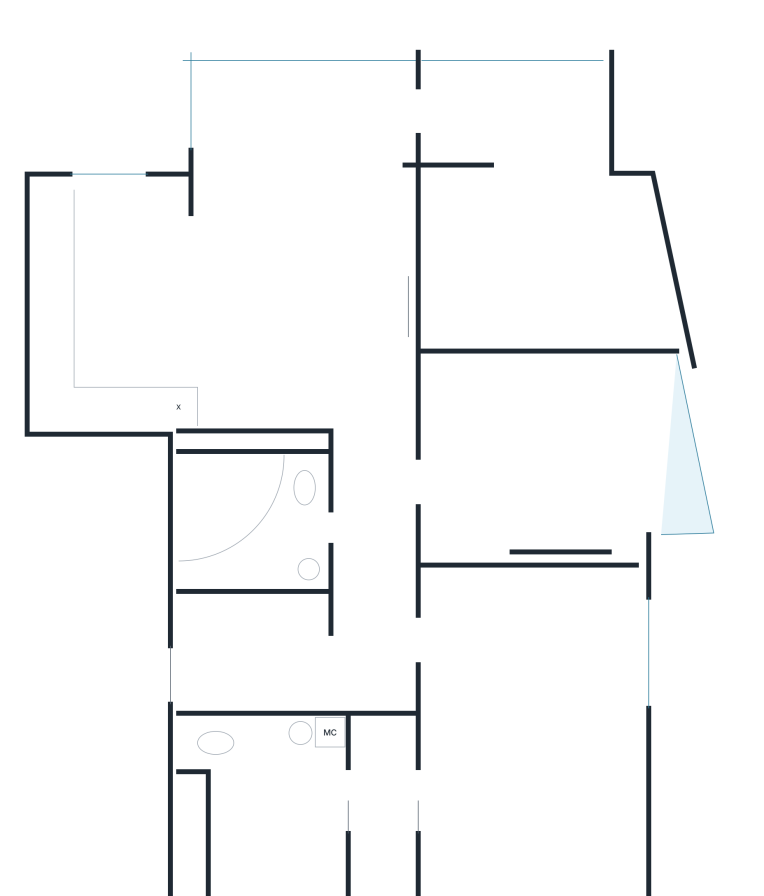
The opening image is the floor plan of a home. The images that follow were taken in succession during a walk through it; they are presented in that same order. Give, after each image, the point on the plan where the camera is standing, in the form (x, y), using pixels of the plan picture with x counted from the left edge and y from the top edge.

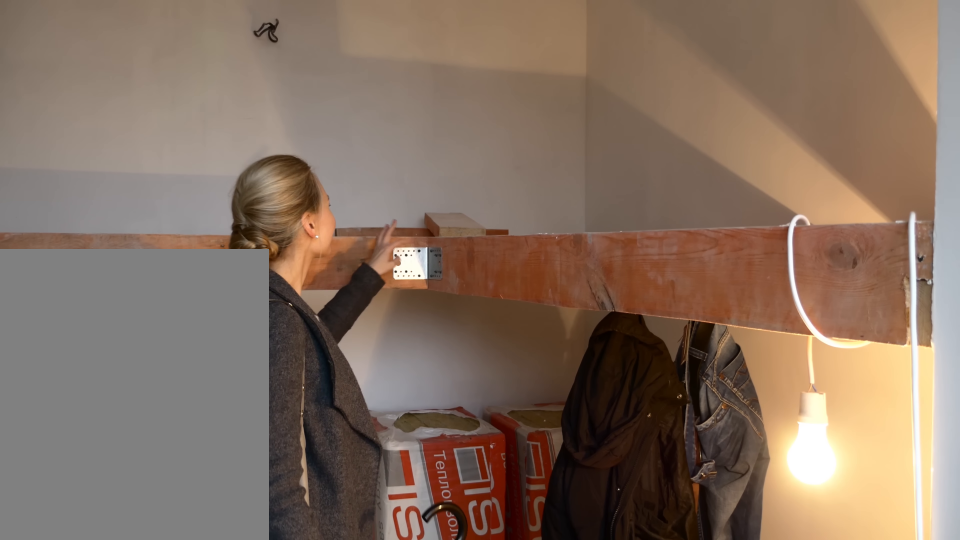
(570, 114)
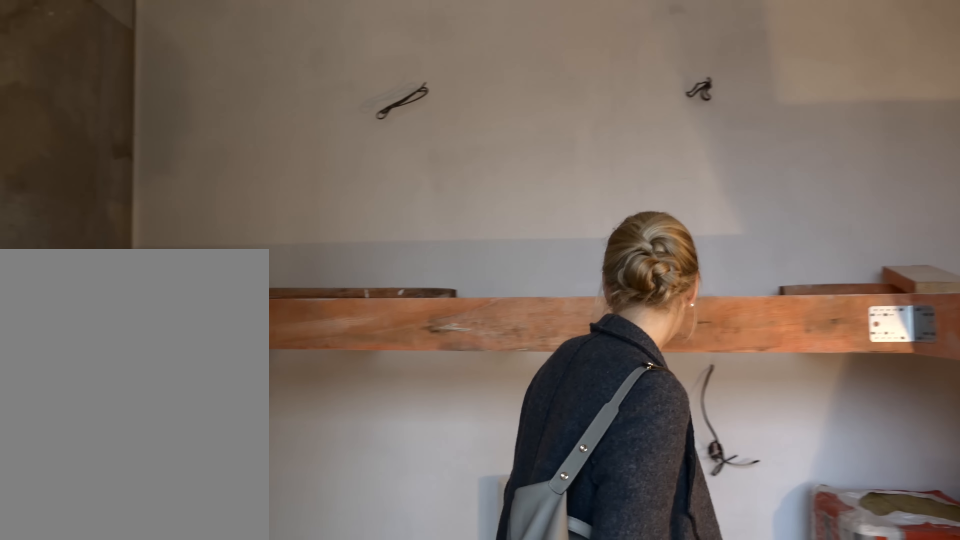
(553, 107)
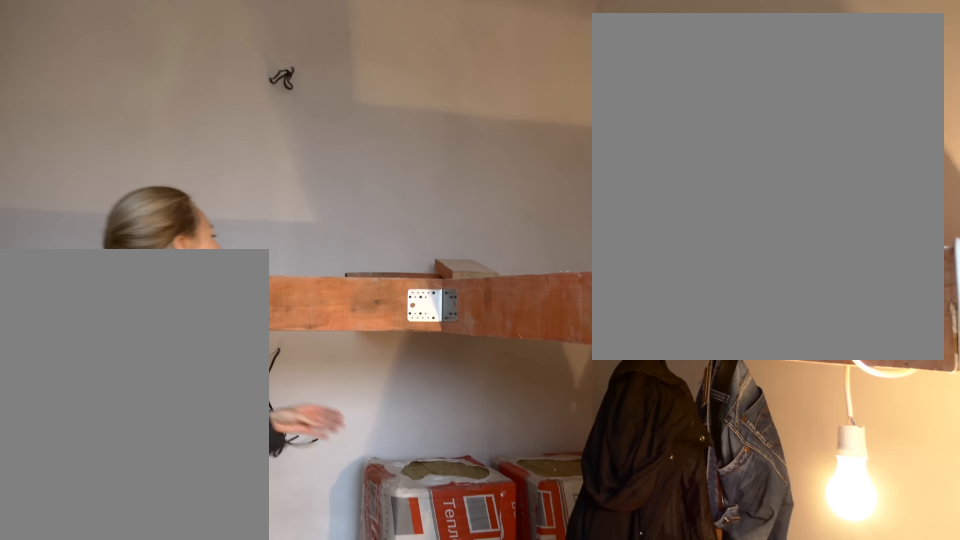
(563, 111)
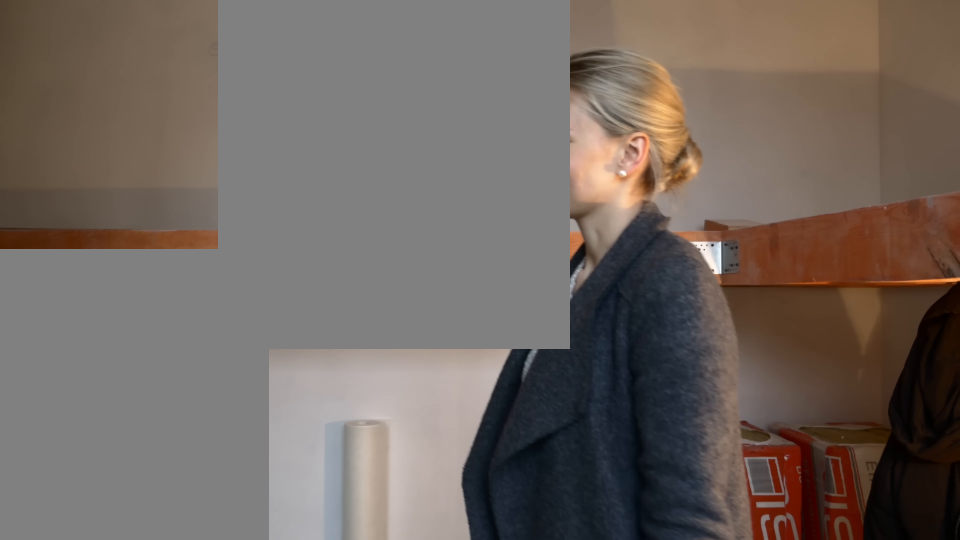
(563, 111)
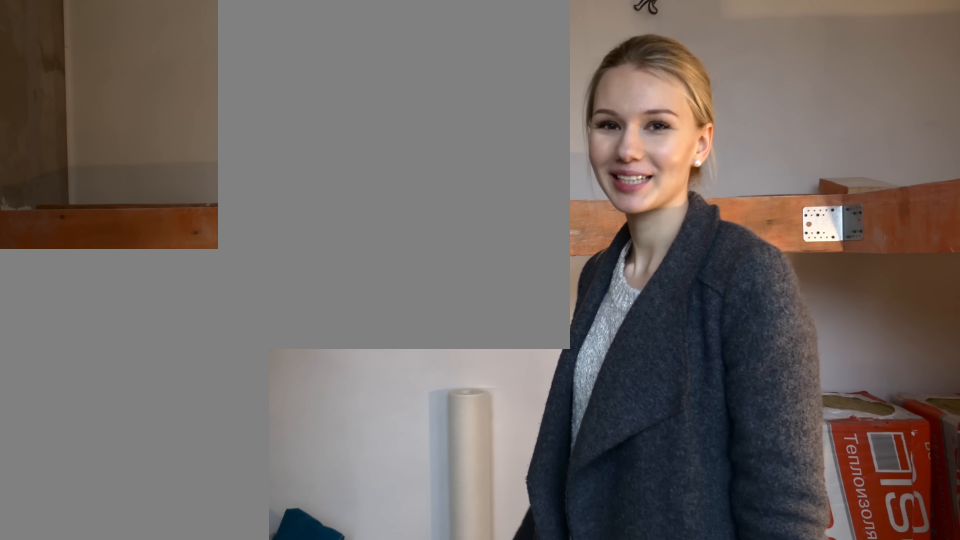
(556, 107)
